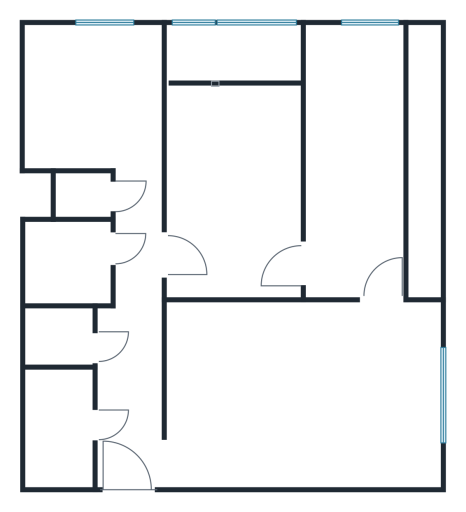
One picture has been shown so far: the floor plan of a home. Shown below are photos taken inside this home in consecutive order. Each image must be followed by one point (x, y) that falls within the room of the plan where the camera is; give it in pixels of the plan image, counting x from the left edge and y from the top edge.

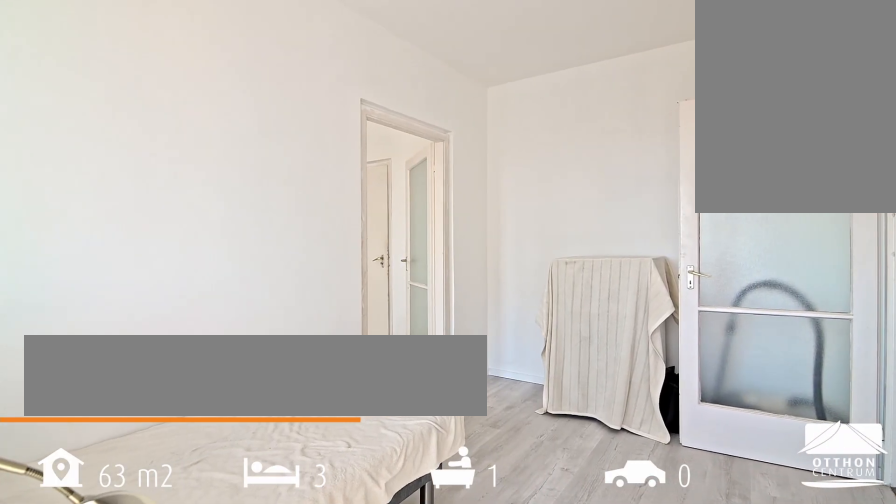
(239, 190)
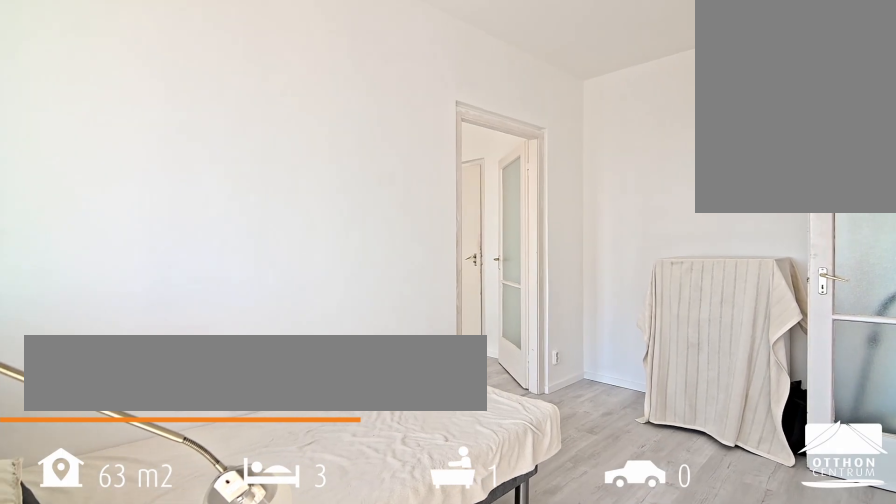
(239, 190)
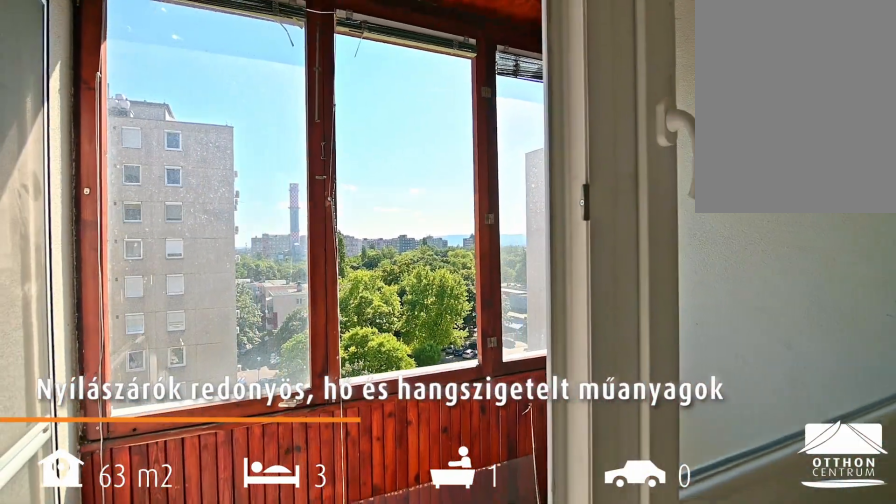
(235, 56)
